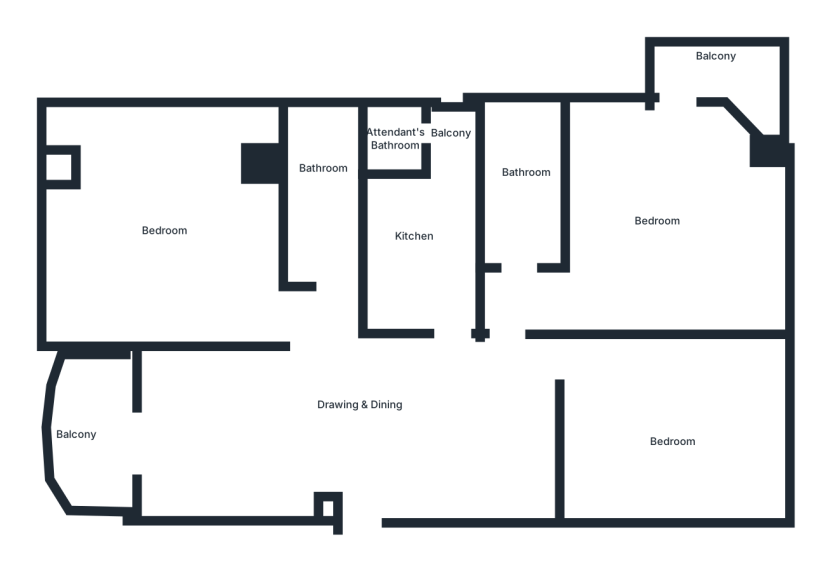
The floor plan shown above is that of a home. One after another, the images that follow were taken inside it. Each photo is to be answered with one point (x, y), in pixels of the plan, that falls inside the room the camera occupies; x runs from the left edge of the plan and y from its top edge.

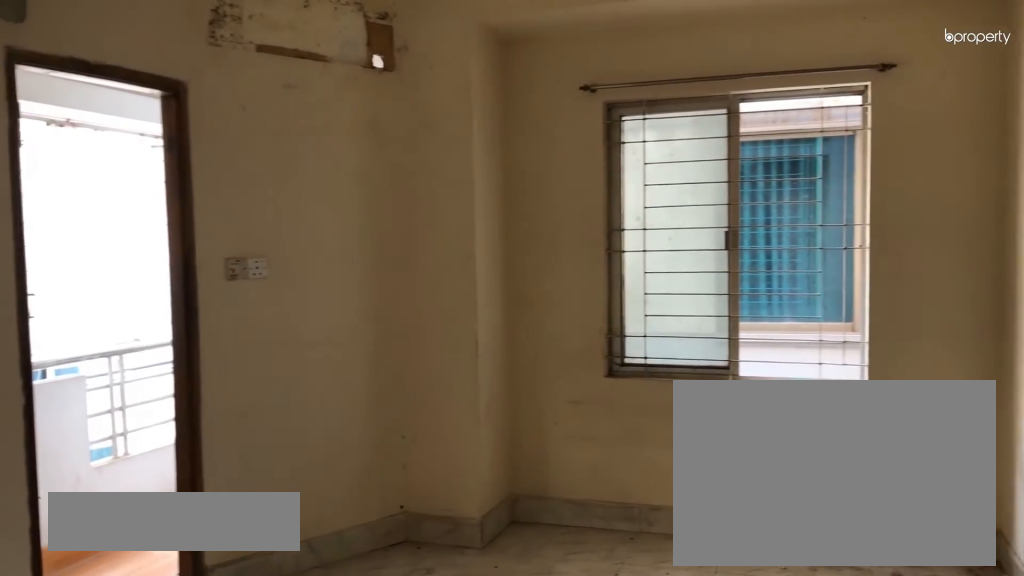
(663, 230)
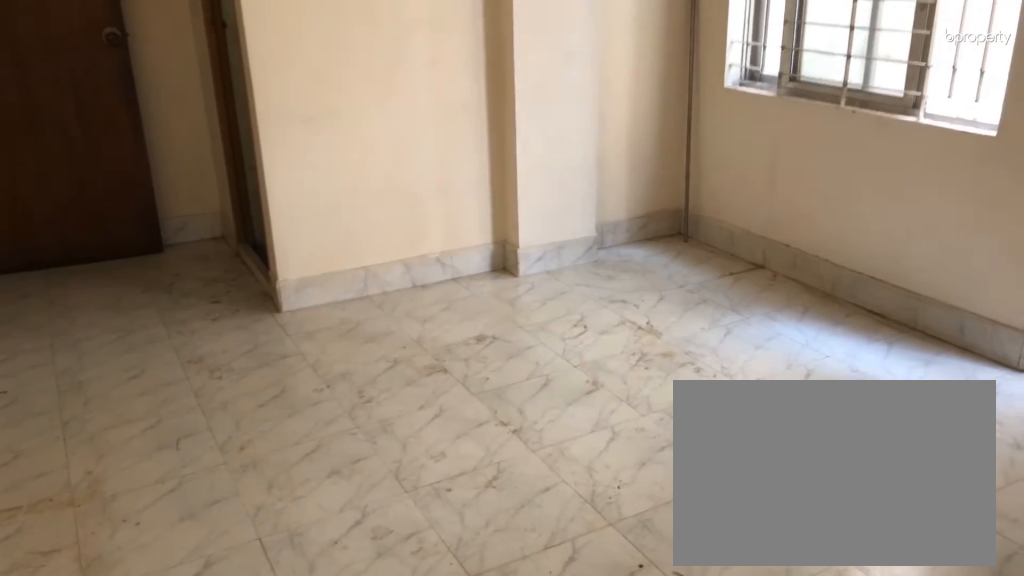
(663, 230)
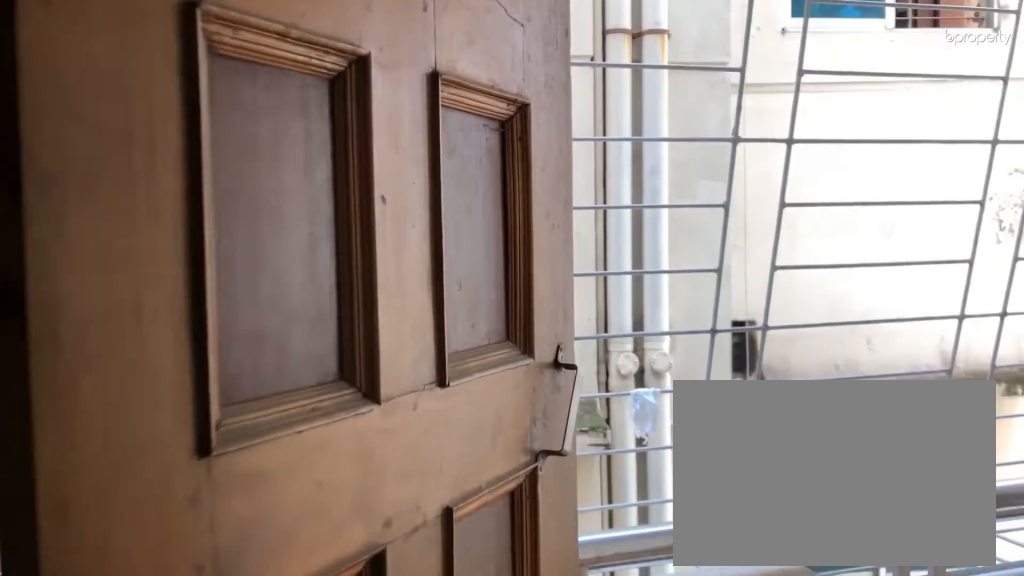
(688, 81)
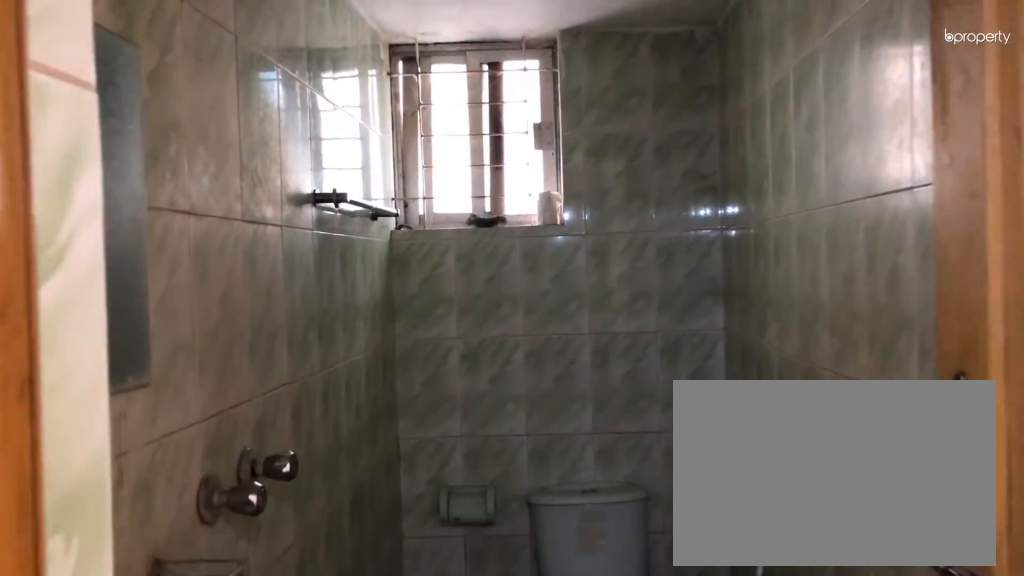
(518, 240)
